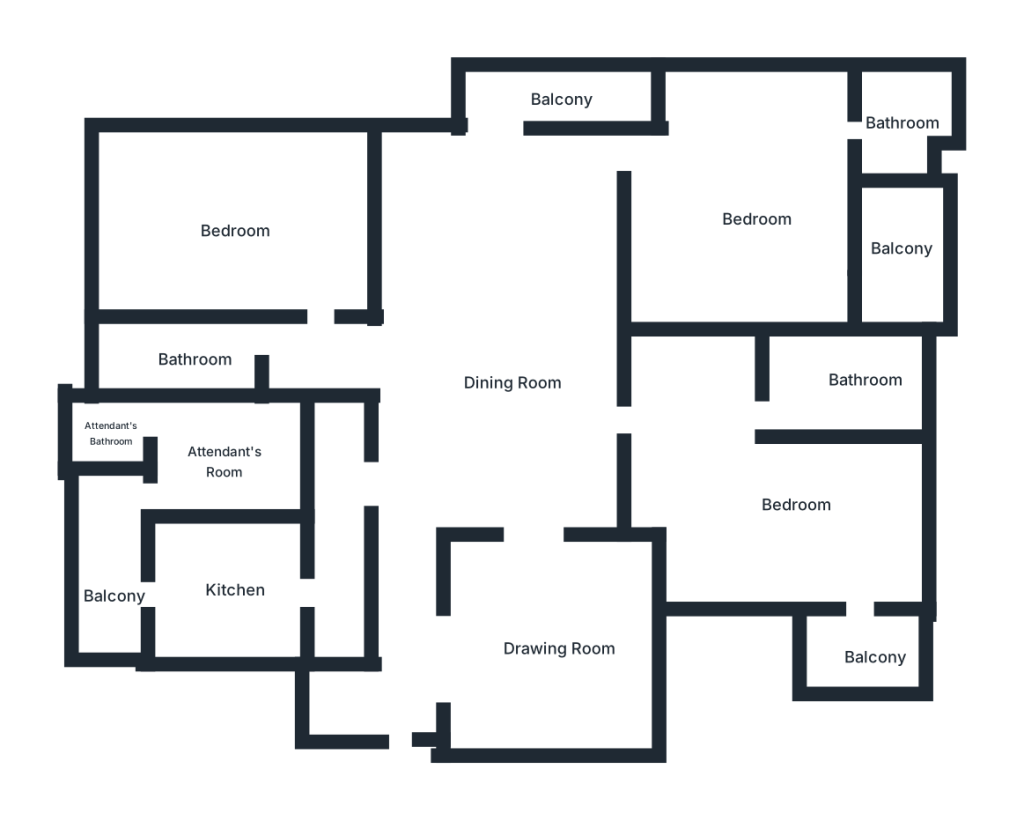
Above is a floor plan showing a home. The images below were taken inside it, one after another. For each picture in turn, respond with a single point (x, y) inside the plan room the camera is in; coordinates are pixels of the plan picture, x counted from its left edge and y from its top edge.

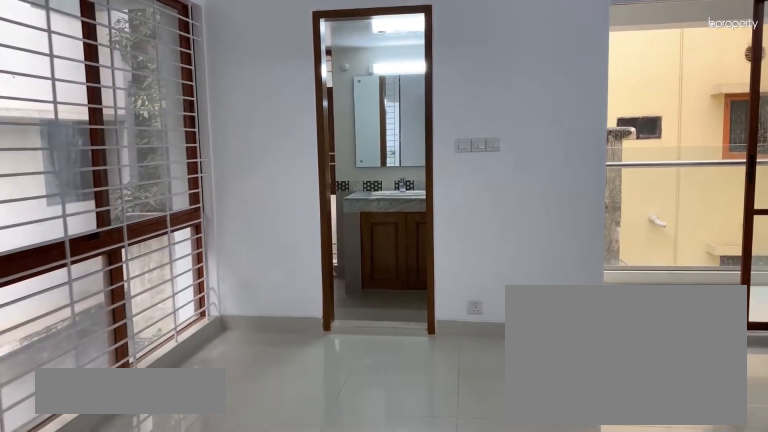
(759, 216)
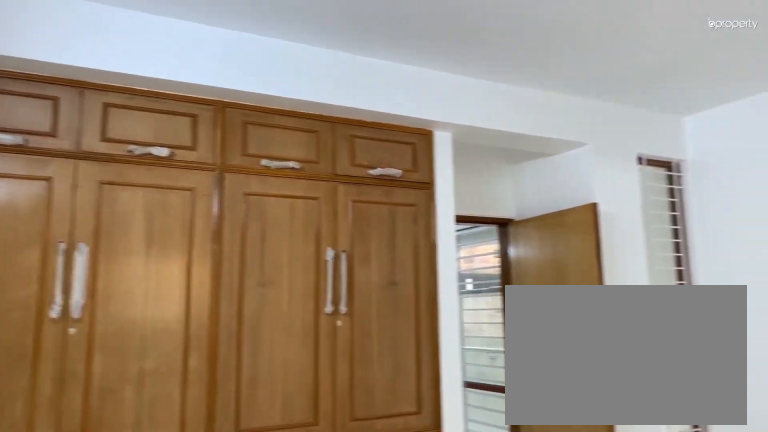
(759, 216)
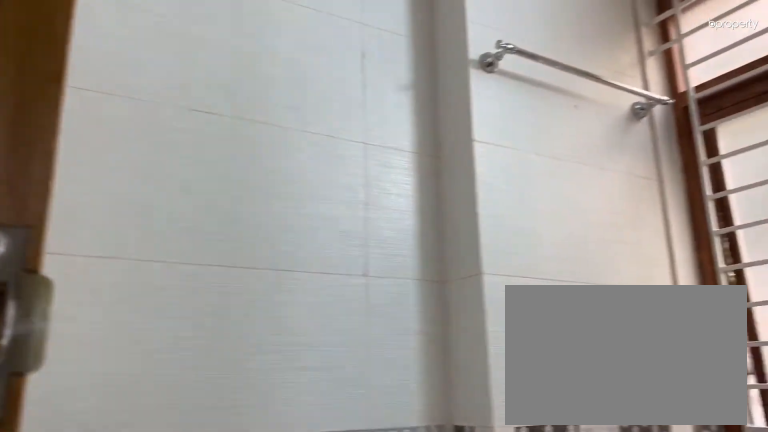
(906, 128)
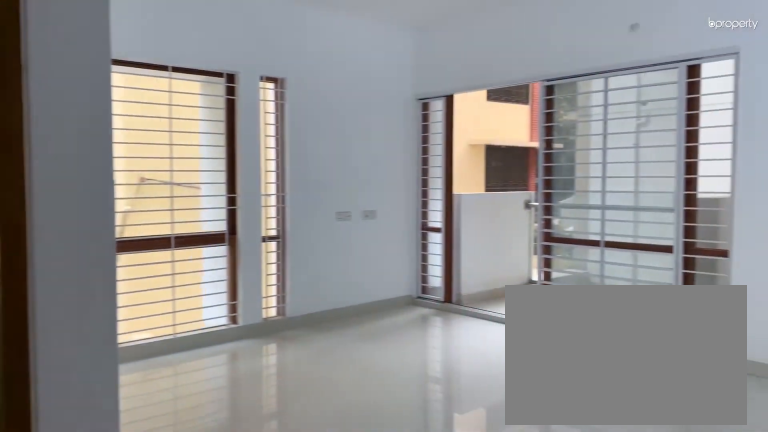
(797, 502)
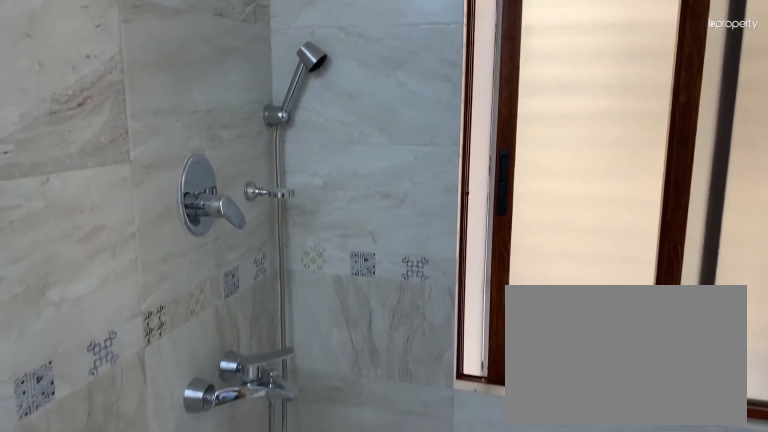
(862, 382)
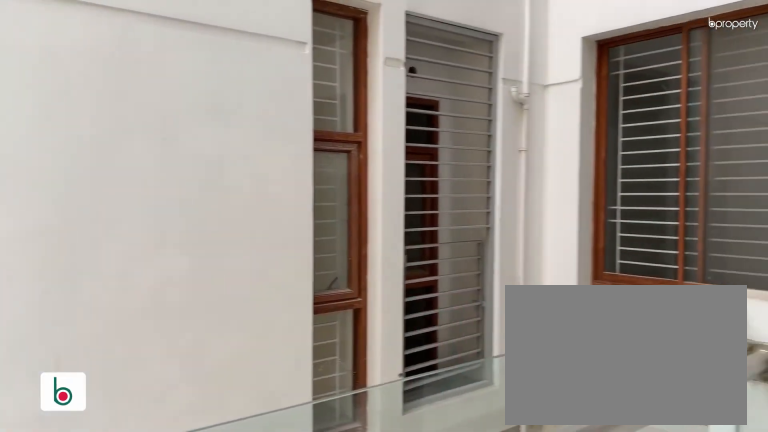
(868, 651)
